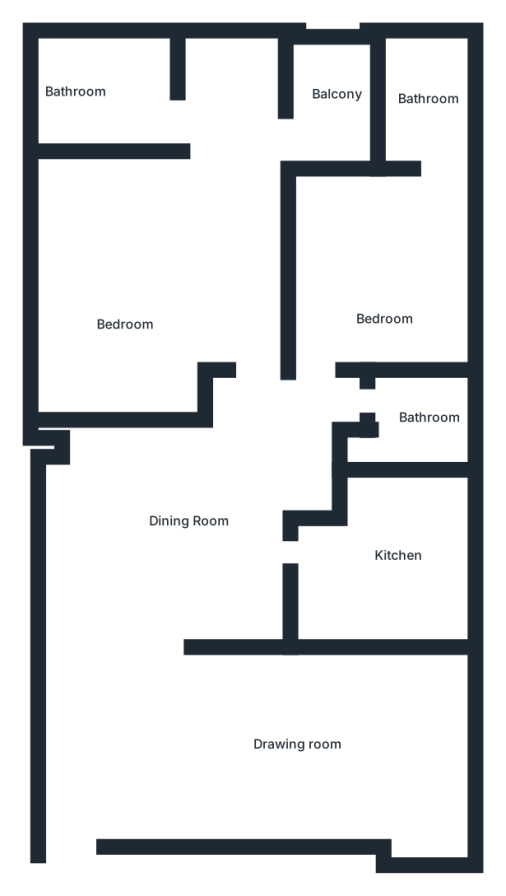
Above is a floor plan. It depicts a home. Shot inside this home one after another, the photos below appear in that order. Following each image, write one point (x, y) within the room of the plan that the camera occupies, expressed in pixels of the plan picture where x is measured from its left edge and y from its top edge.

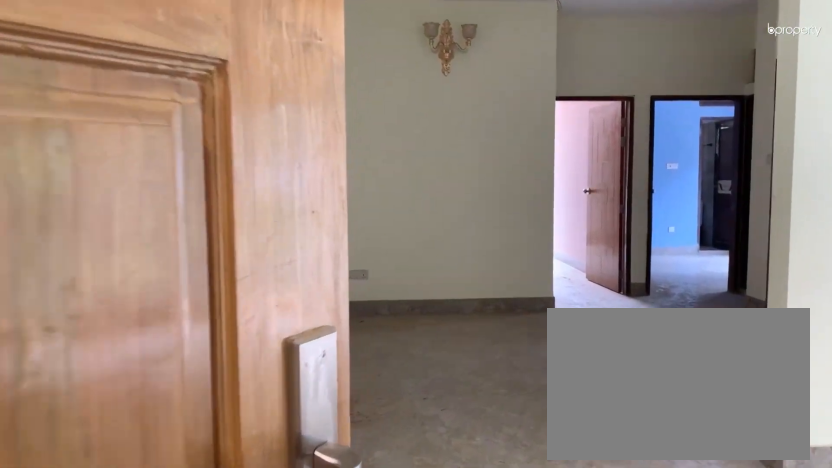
(265, 743)
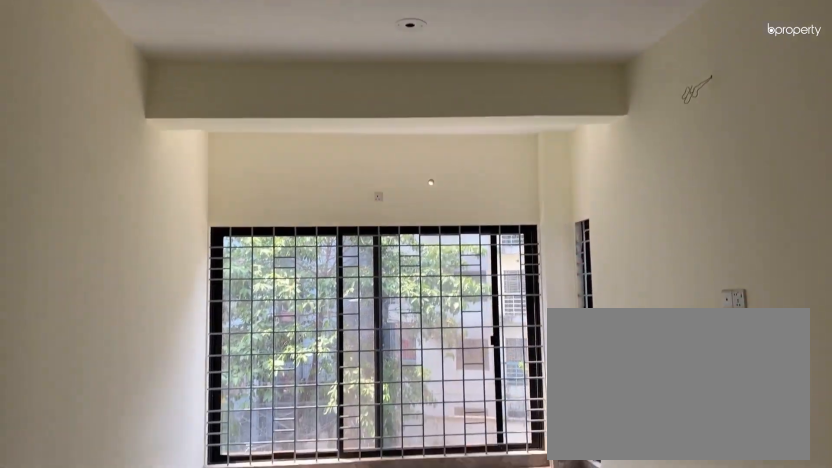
(265, 743)
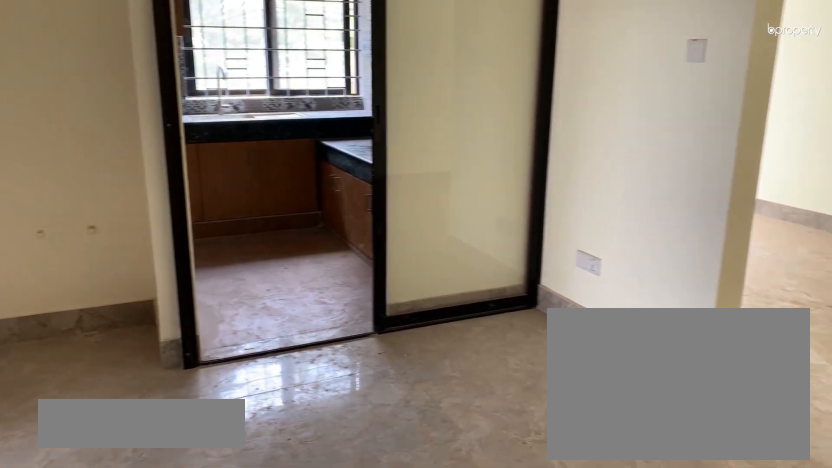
(198, 541)
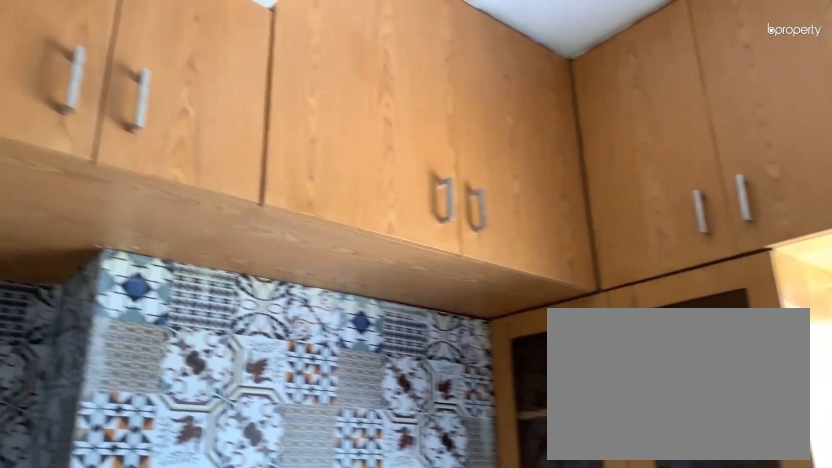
(397, 563)
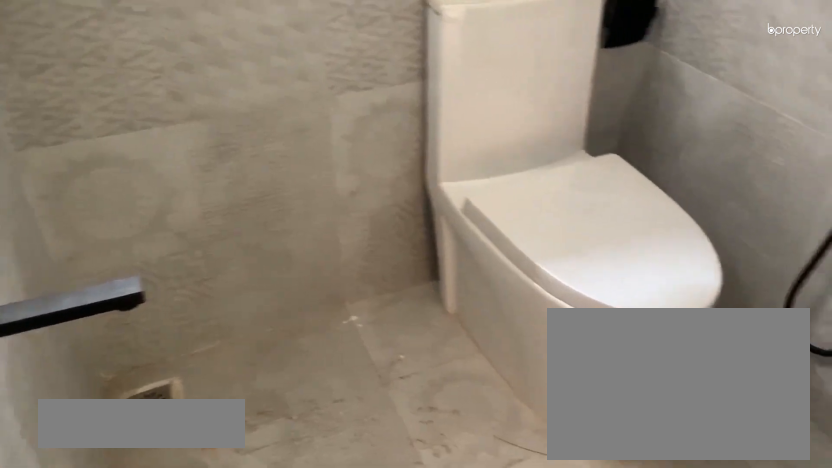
(413, 448)
